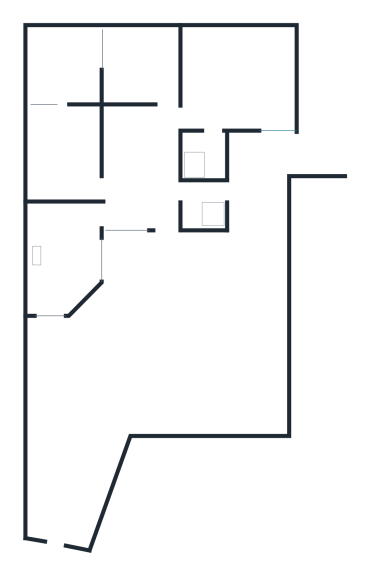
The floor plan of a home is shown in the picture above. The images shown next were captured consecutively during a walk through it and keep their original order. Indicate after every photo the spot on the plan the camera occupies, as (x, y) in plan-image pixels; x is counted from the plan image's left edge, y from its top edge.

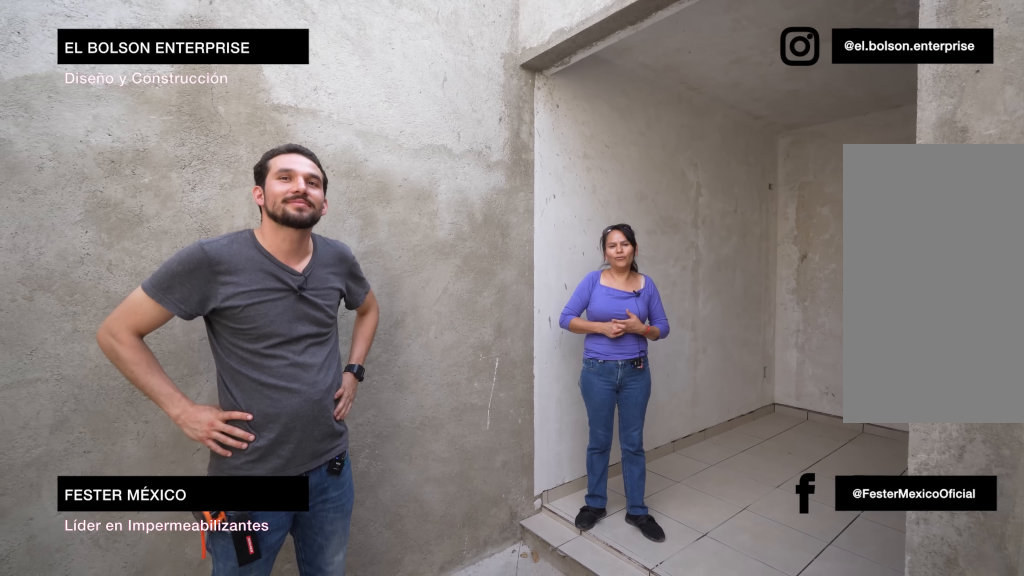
(60, 51)
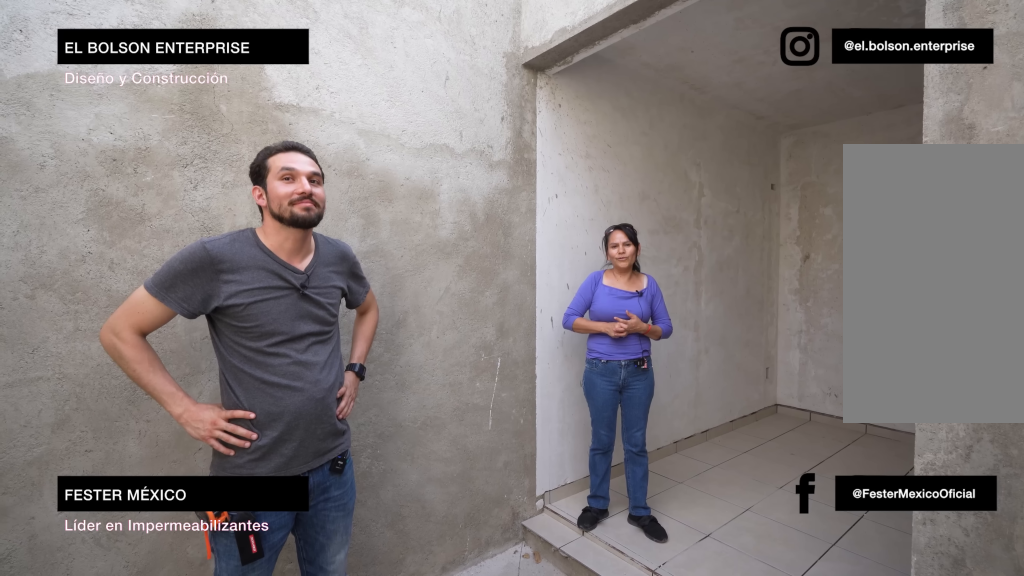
(61, 51)
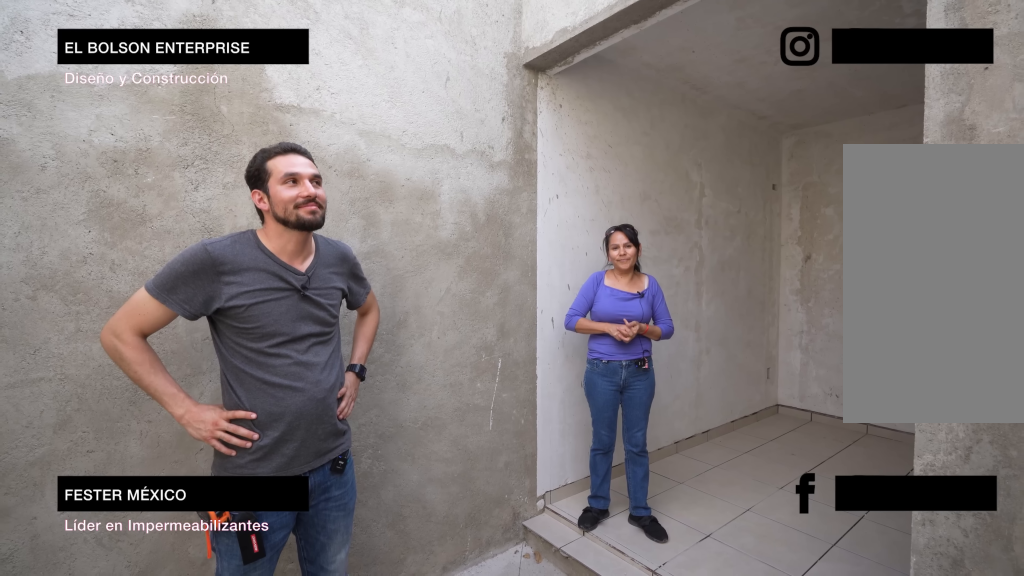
(61, 51)
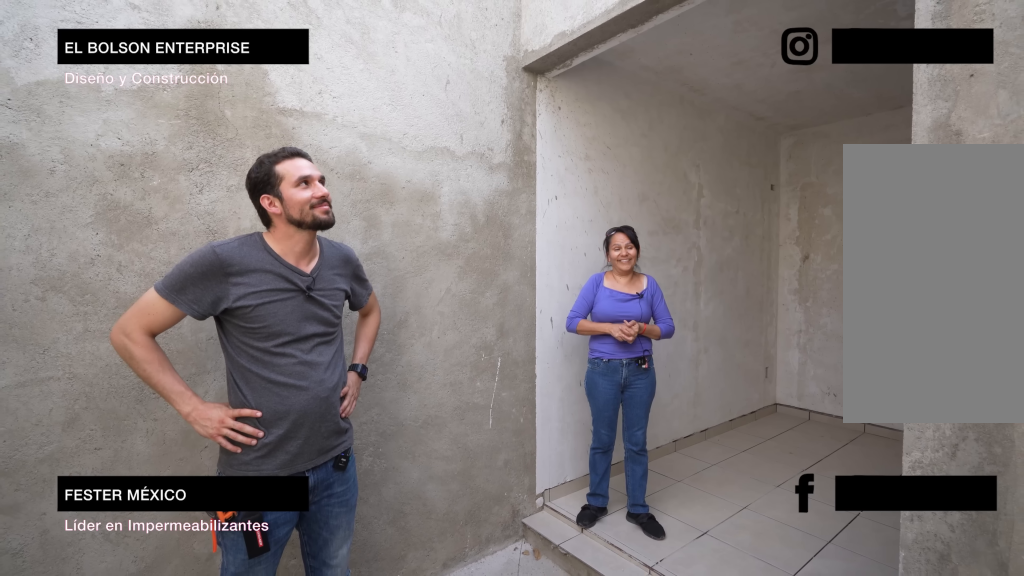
(61, 51)
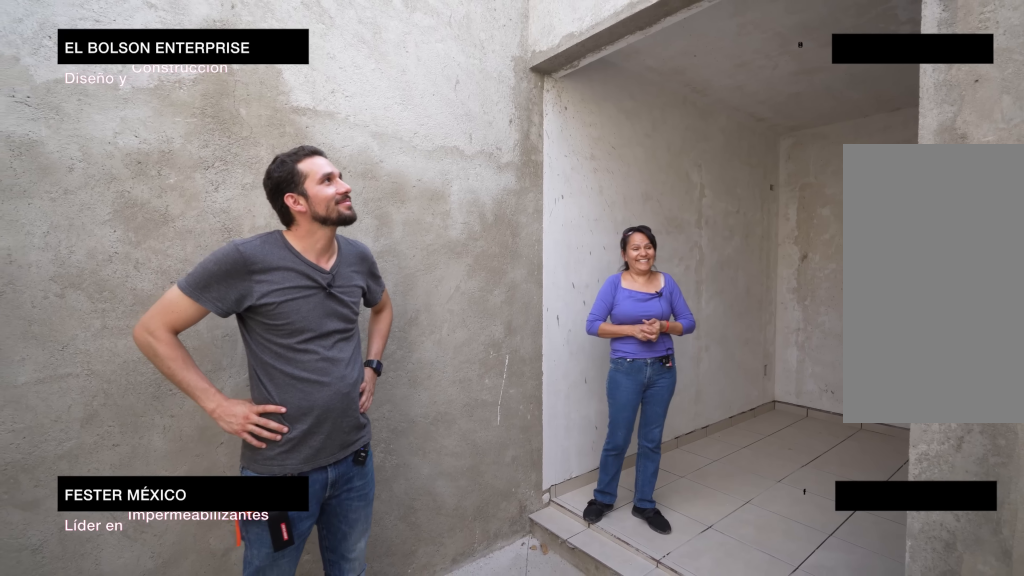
(60, 52)
